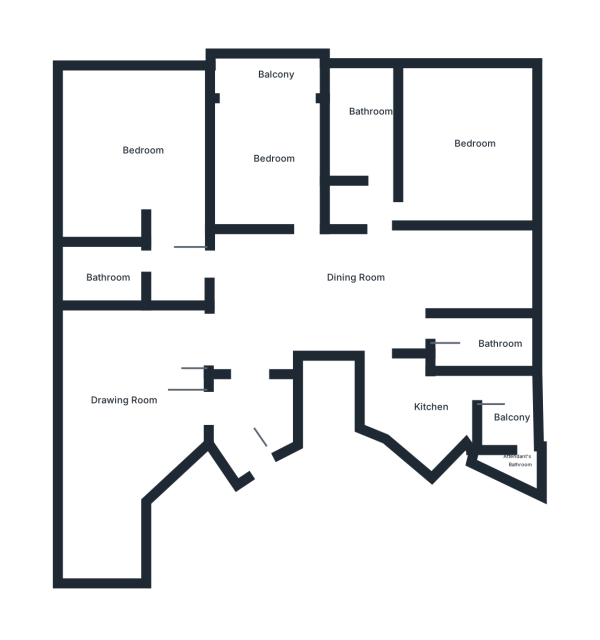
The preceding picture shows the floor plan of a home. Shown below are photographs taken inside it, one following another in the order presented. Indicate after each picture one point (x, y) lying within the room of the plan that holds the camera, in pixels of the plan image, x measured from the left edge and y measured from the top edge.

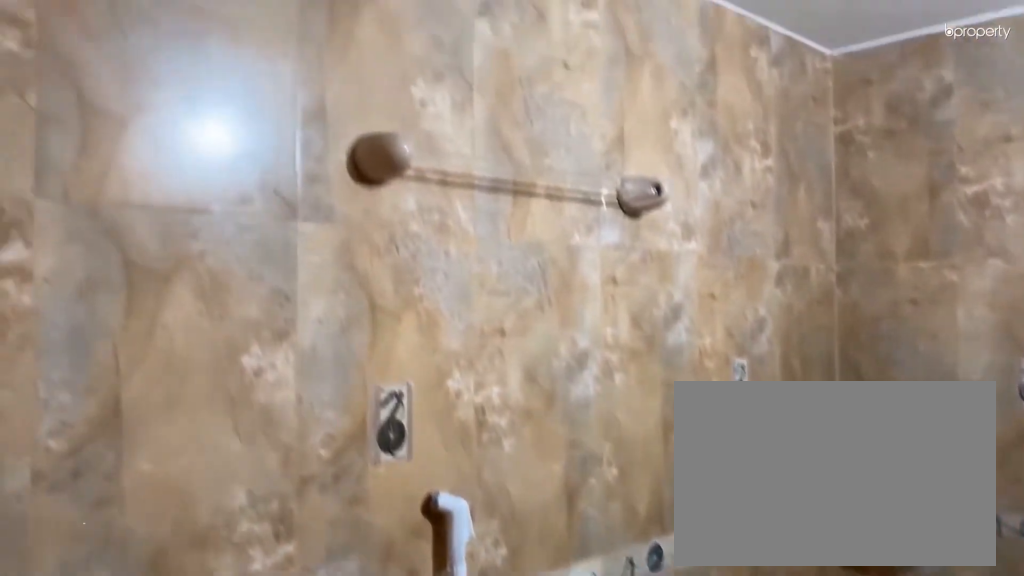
(108, 270)
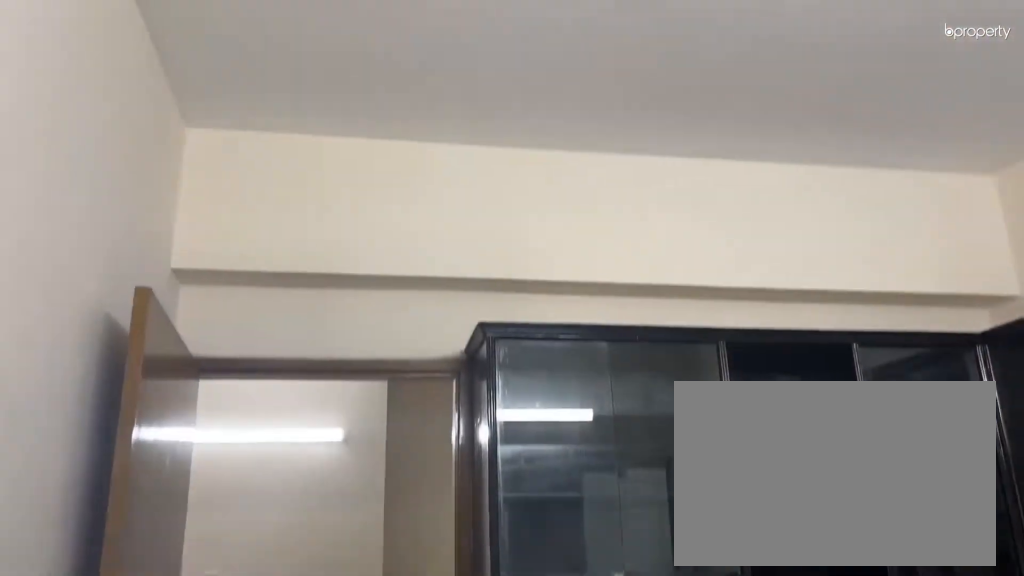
(268, 135)
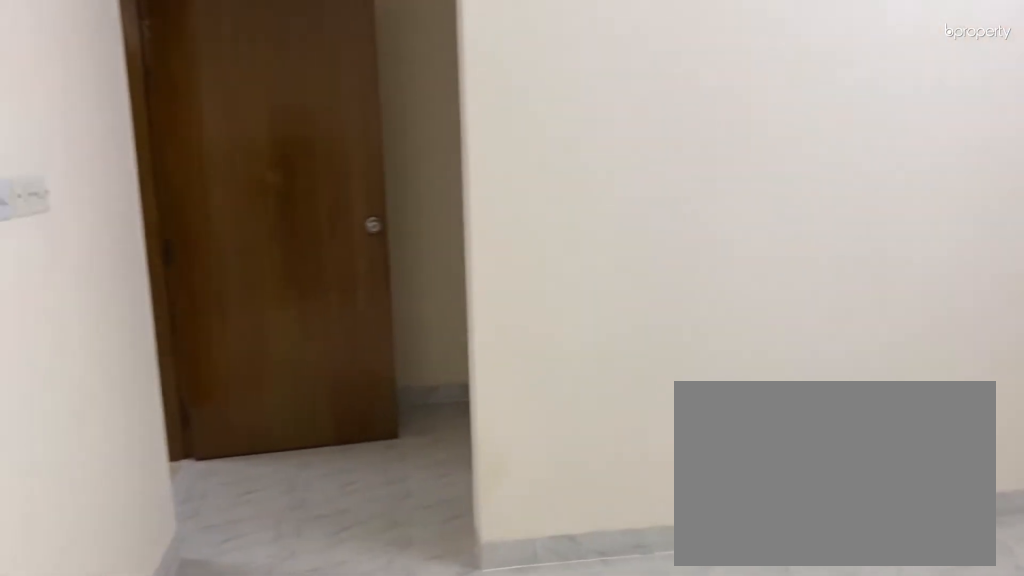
(459, 165)
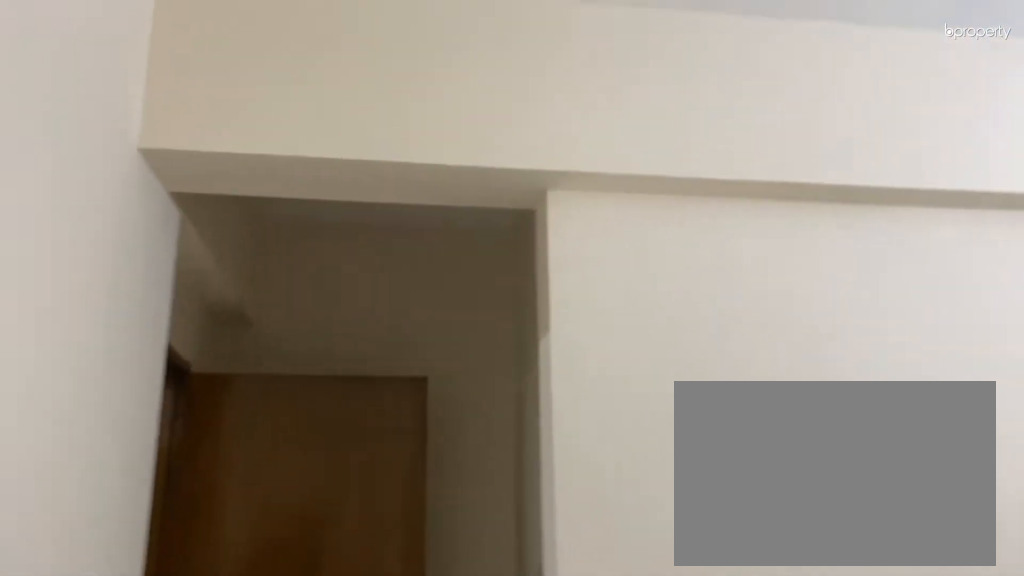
(459, 165)
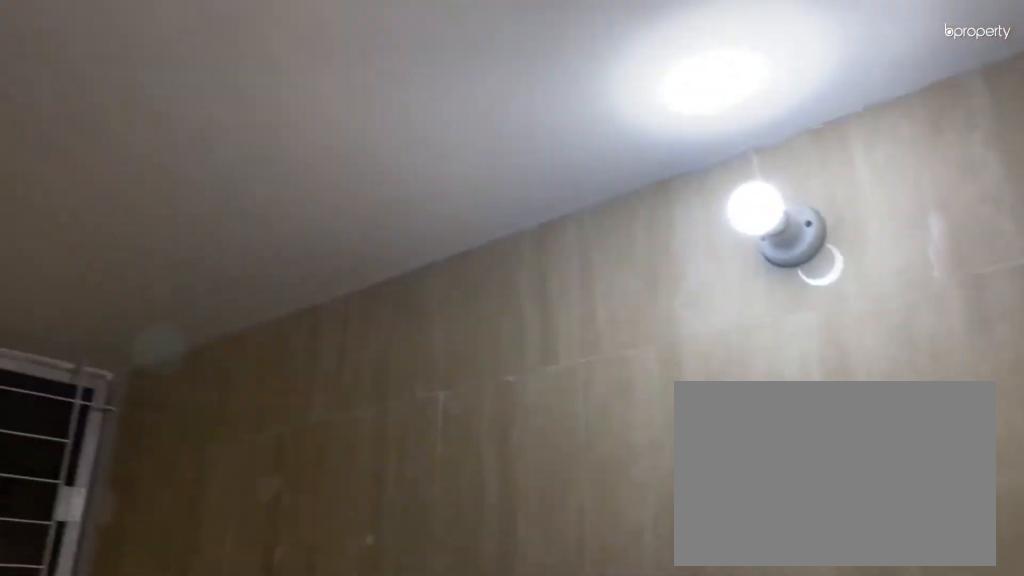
(486, 340)
